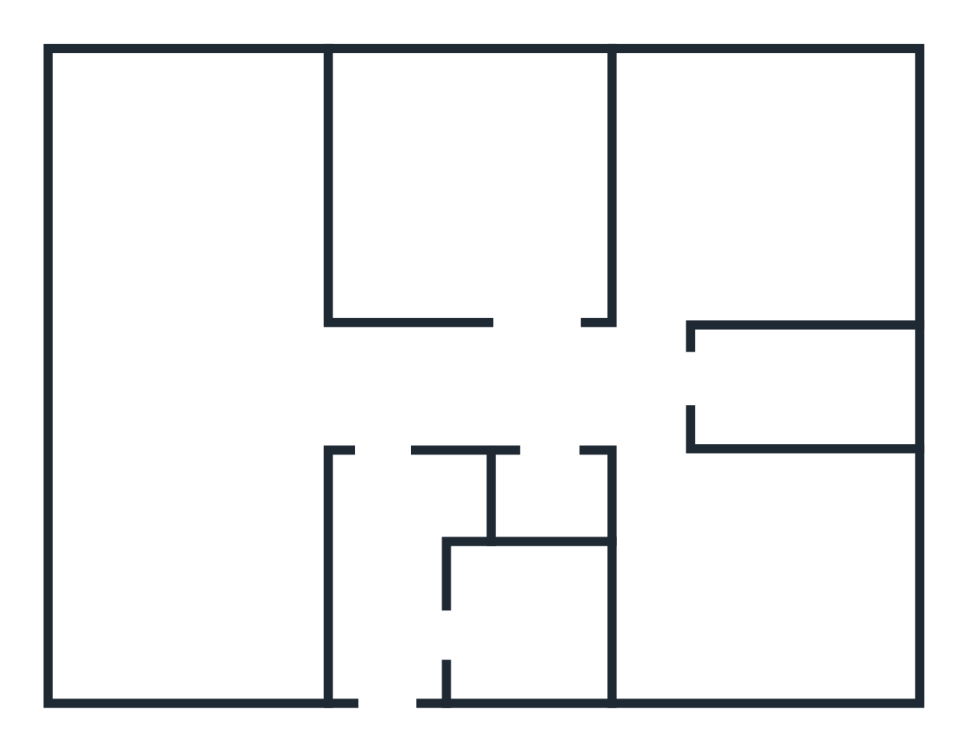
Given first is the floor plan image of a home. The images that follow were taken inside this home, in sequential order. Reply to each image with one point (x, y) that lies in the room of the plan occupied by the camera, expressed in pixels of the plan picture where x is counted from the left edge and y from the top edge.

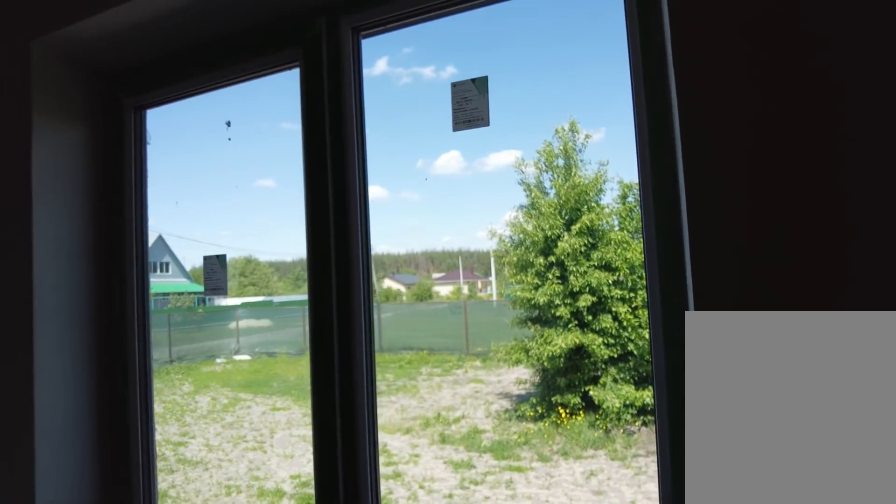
(674, 266)
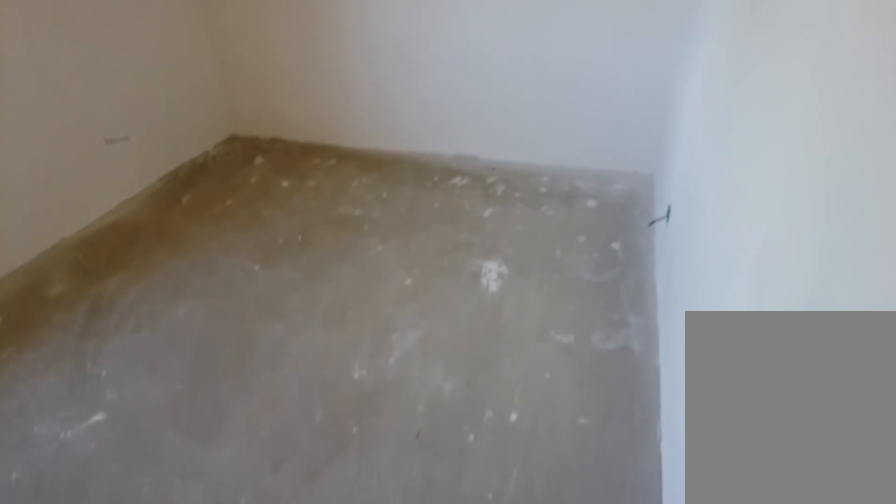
(674, 266)
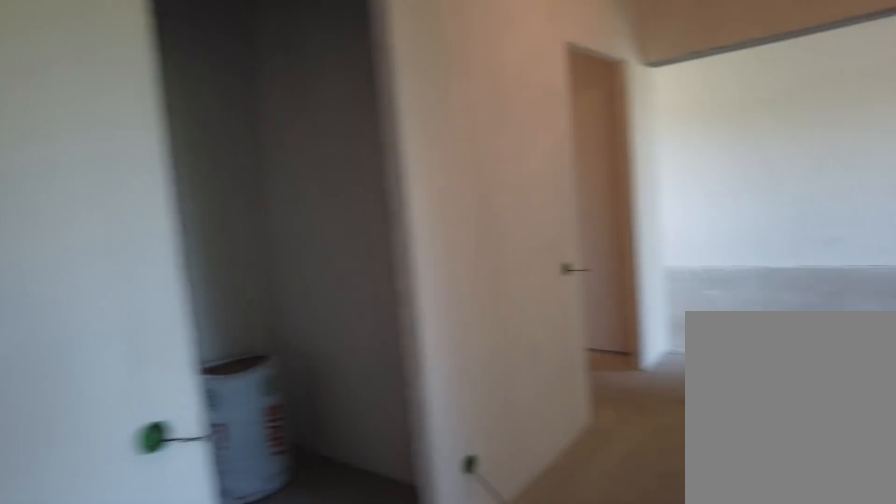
(638, 383)
